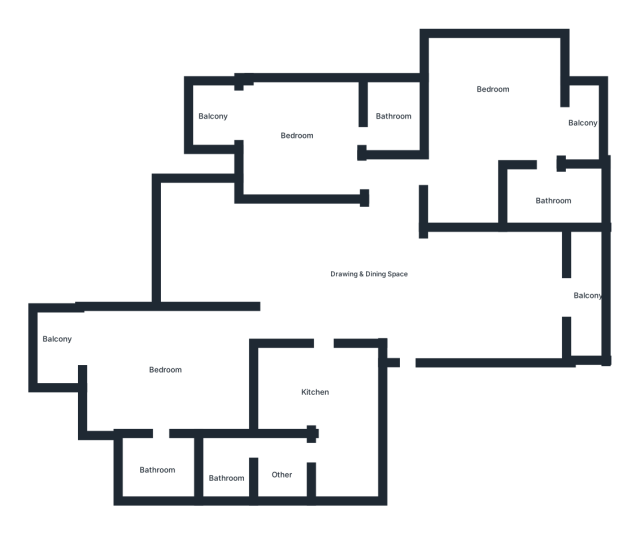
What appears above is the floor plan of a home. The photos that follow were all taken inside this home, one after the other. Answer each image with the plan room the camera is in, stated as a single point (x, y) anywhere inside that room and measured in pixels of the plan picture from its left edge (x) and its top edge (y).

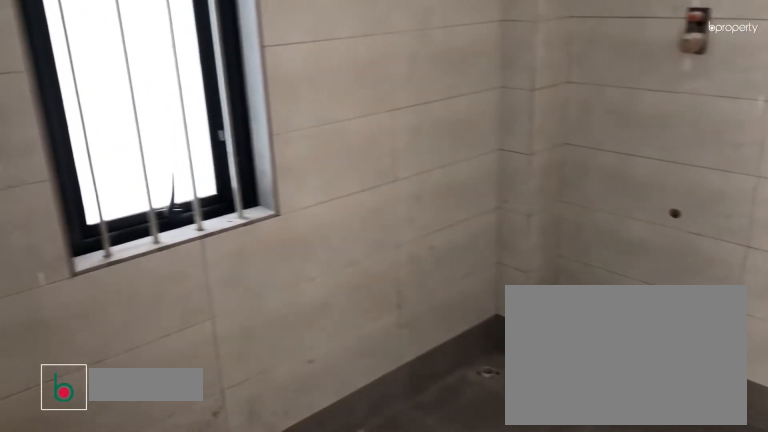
(398, 116)
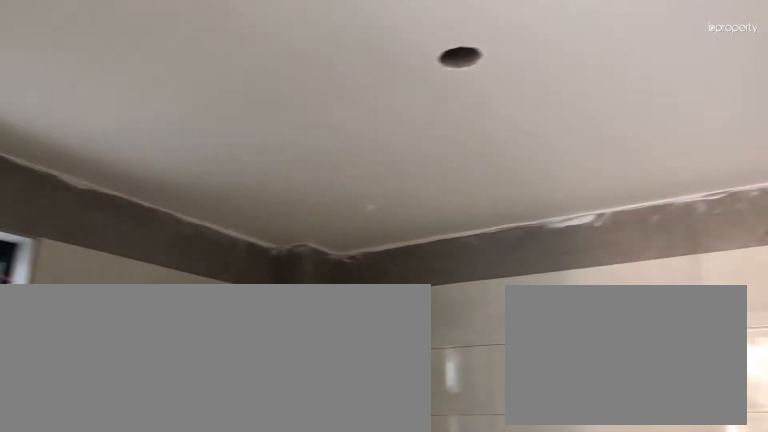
(398, 116)
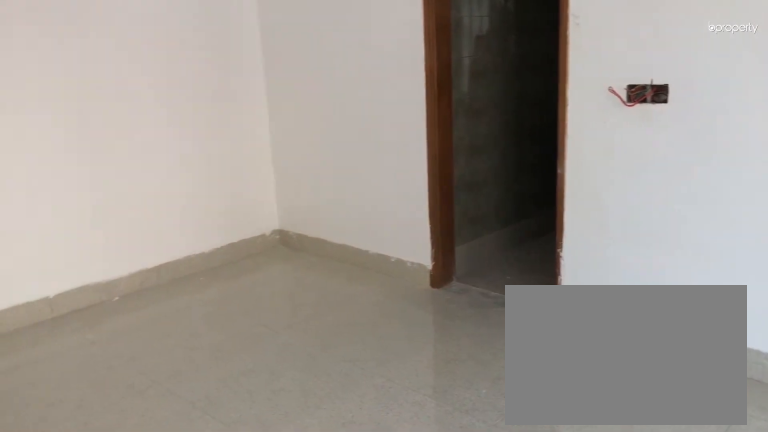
(162, 380)
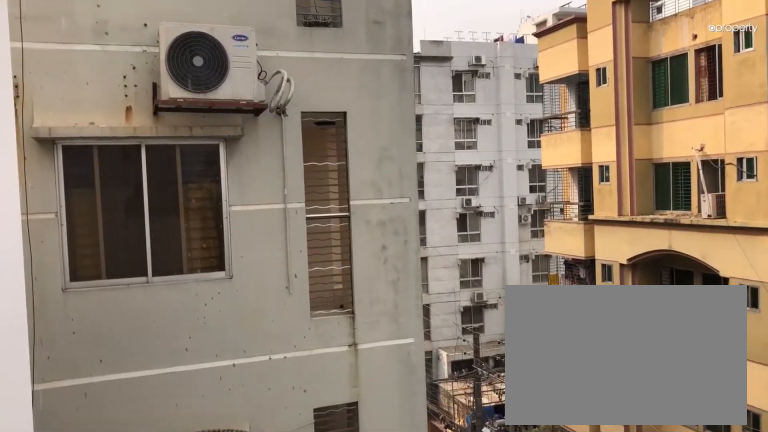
(70, 347)
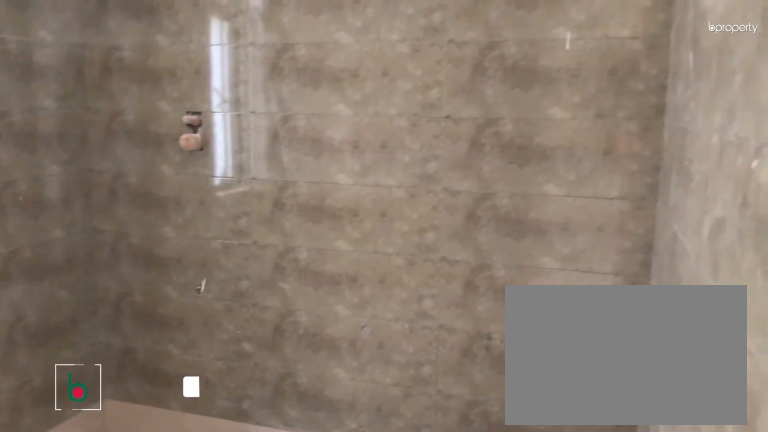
(162, 461)
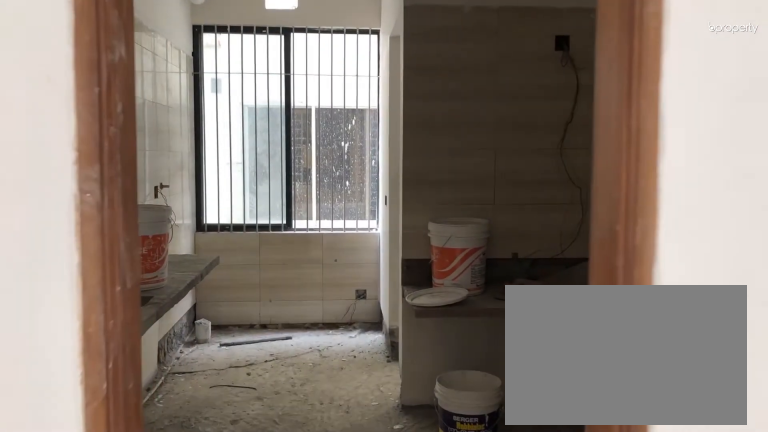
(323, 345)
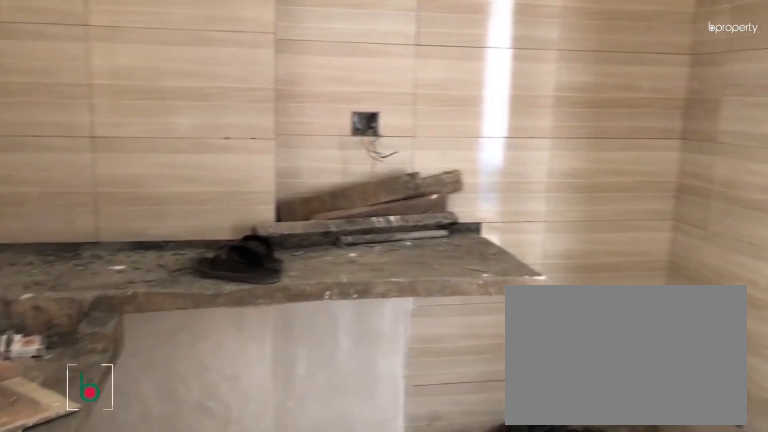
(322, 400)
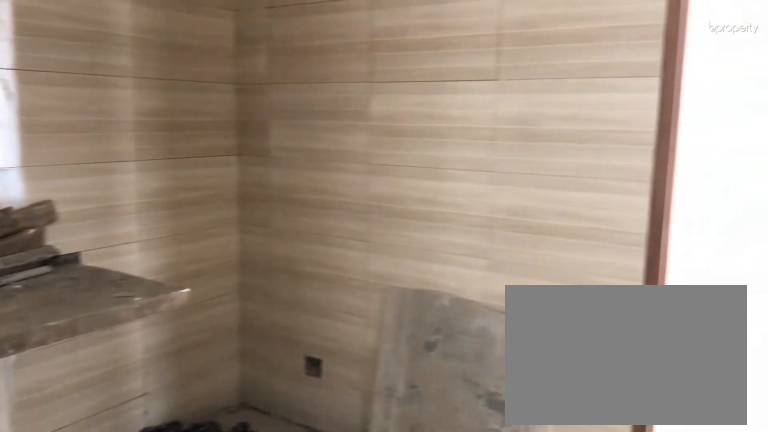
(322, 400)
